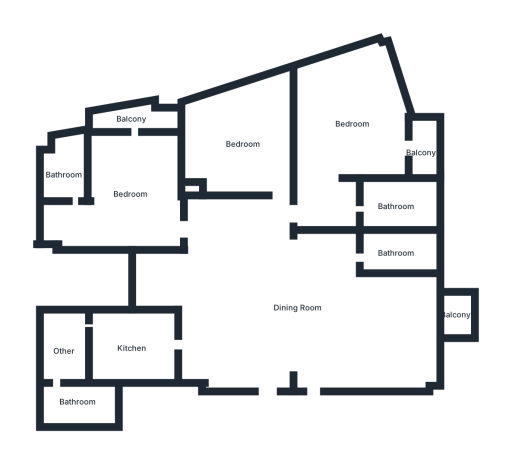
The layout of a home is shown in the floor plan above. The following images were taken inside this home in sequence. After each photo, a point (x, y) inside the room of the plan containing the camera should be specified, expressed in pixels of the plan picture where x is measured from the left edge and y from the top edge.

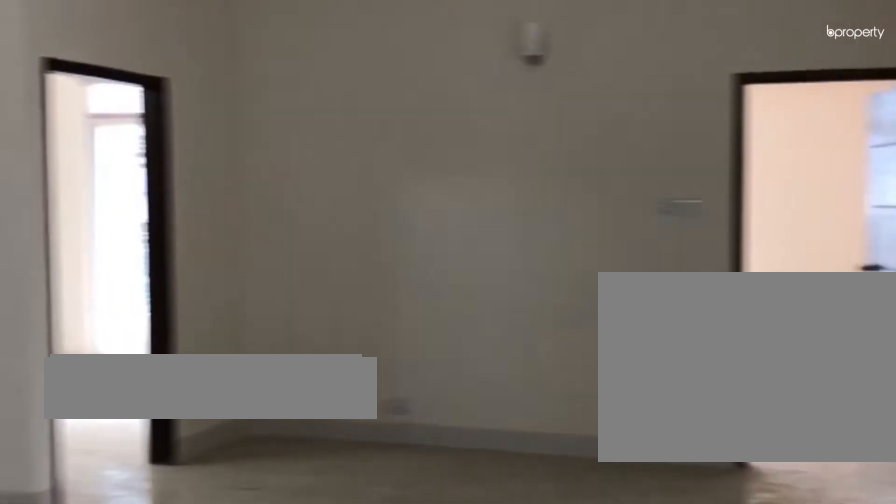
(296, 308)
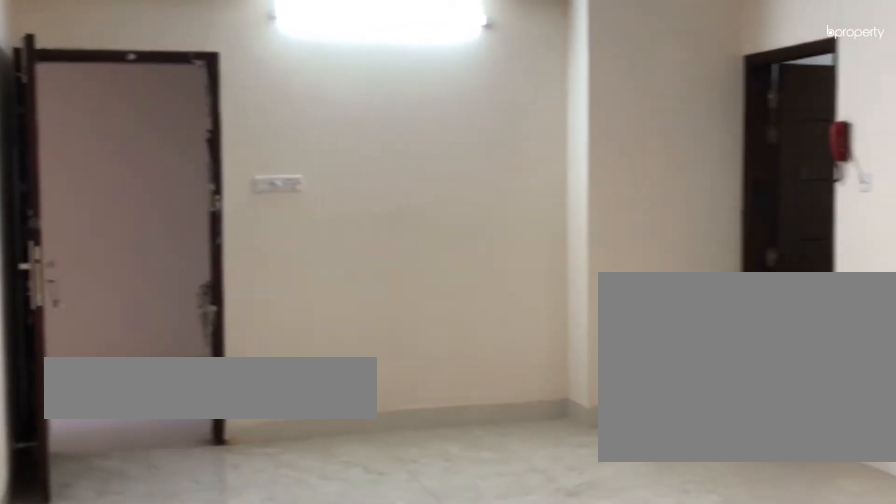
(296, 308)
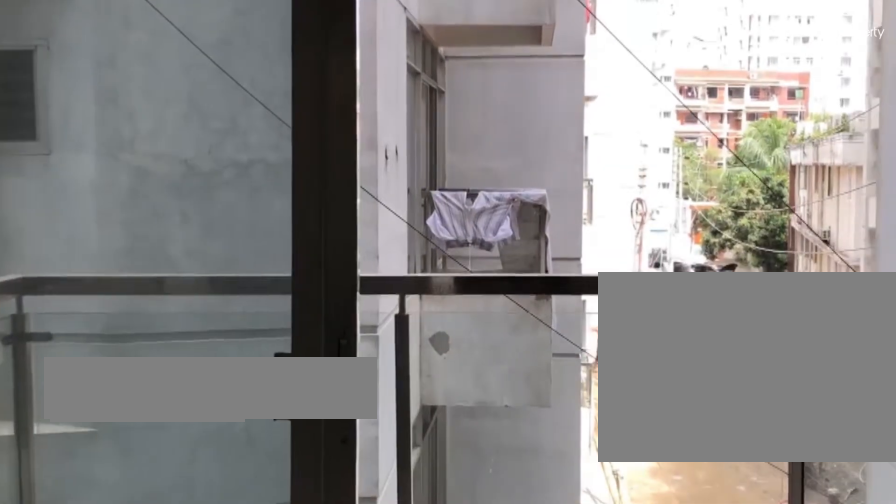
(455, 315)
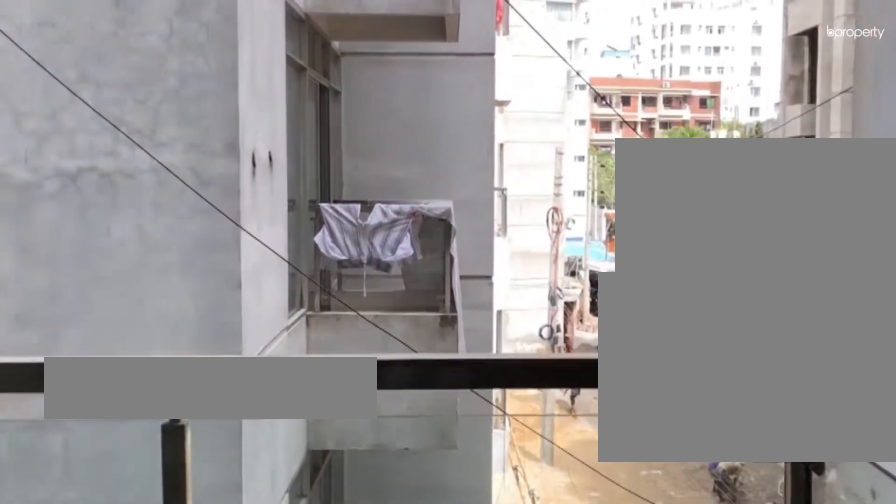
(455, 315)
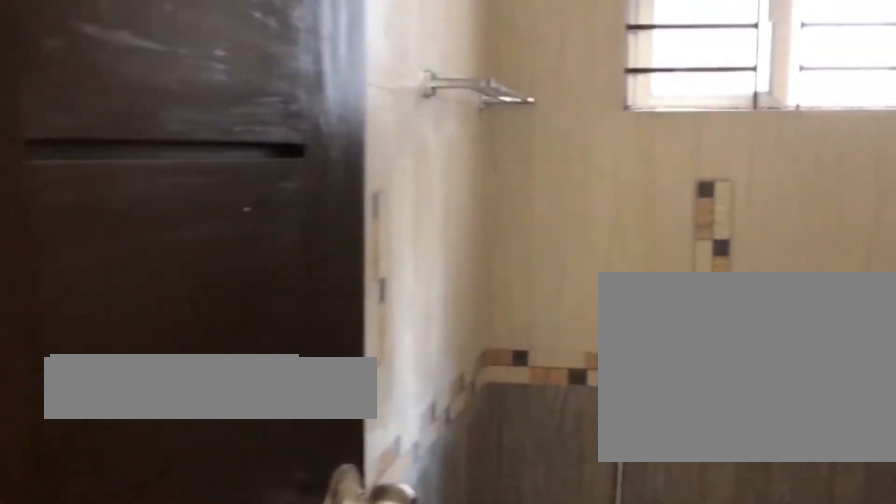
(394, 254)
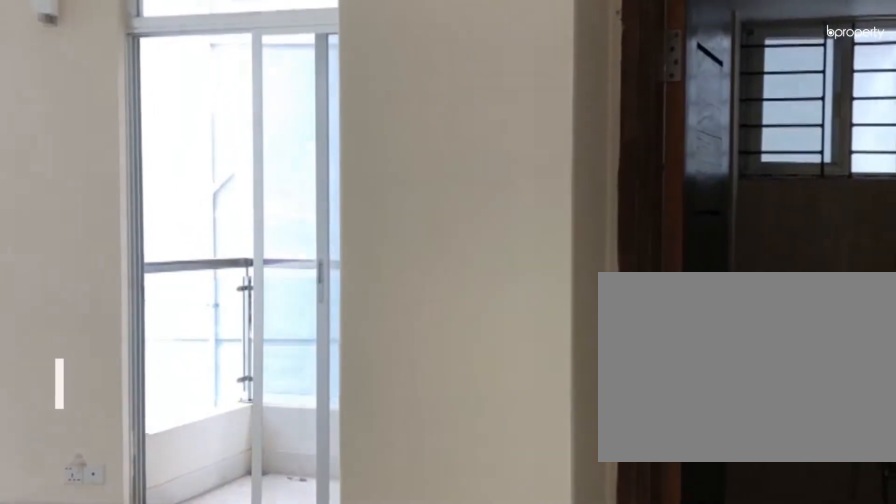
(316, 210)
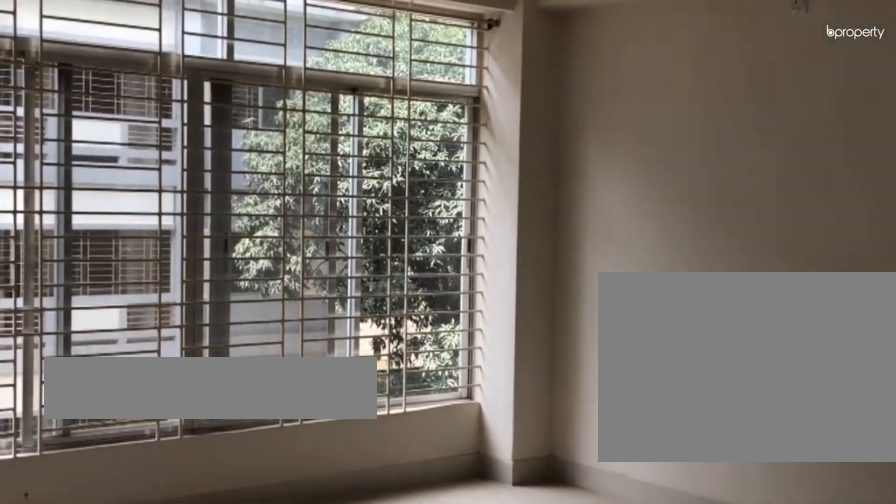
(351, 123)
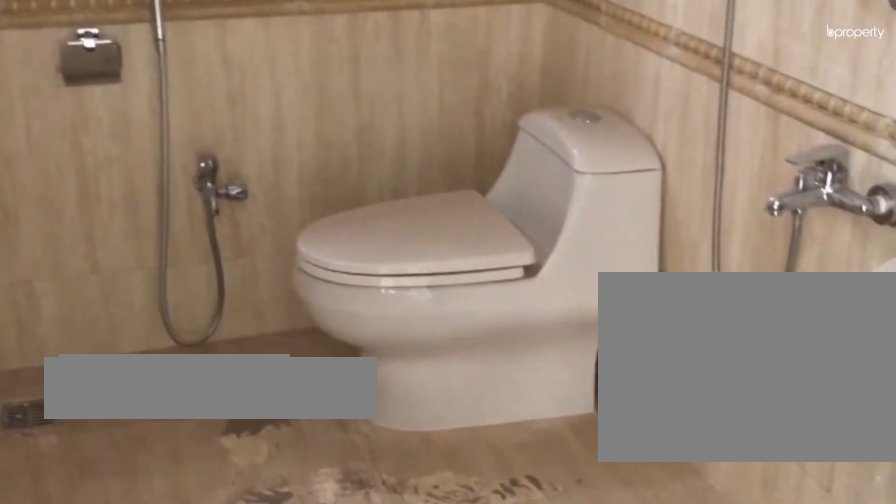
(394, 207)
